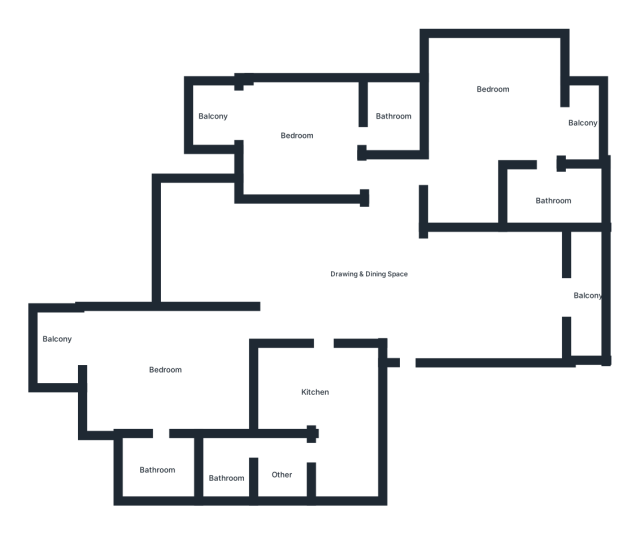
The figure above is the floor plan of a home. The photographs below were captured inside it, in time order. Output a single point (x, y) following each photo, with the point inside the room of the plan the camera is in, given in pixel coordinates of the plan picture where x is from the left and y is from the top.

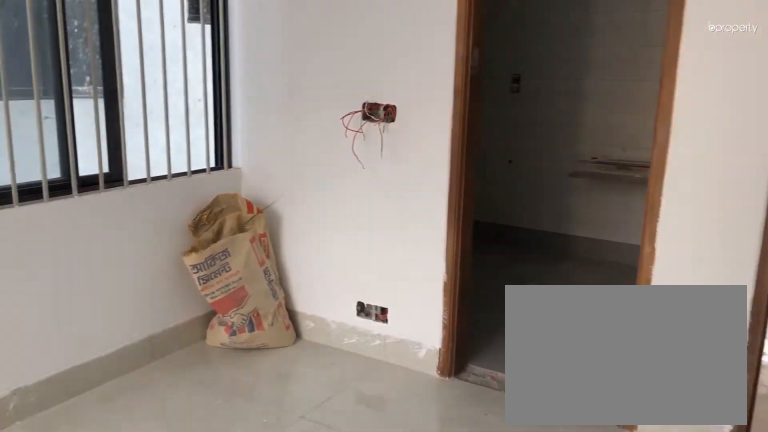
(295, 146)
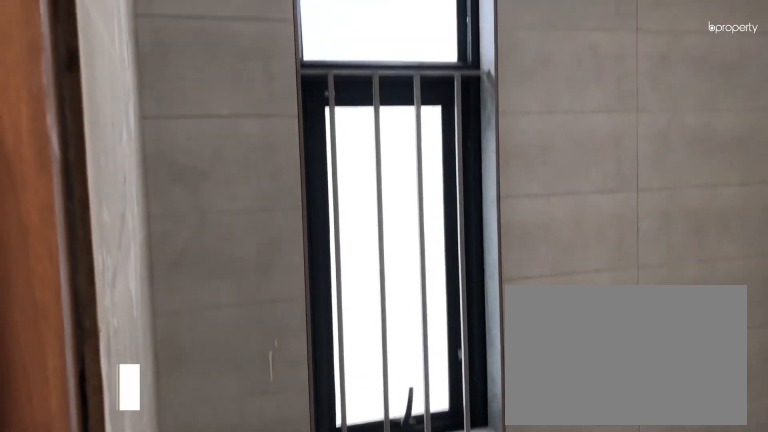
(398, 116)
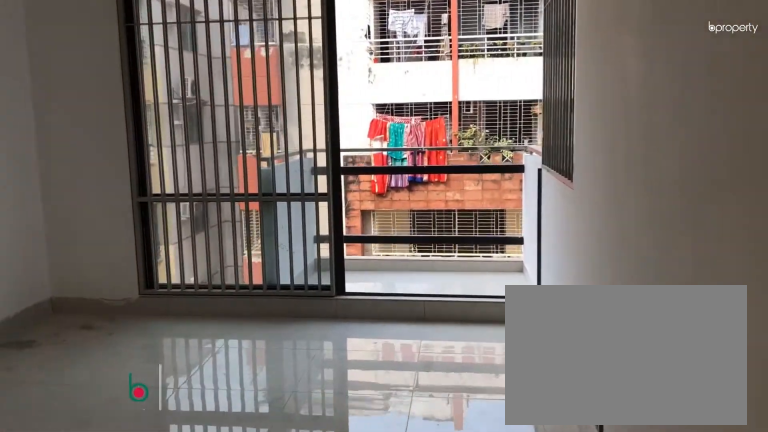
(162, 380)
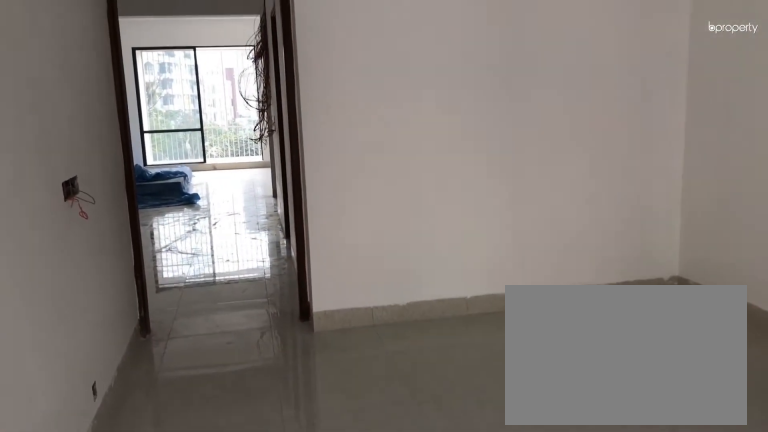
(162, 380)
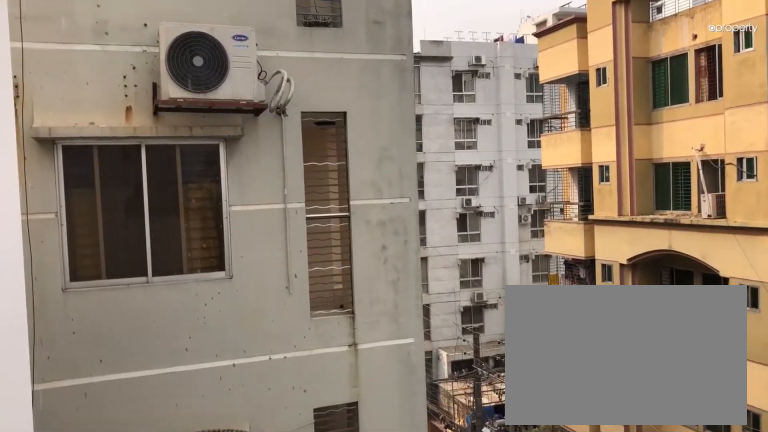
(70, 347)
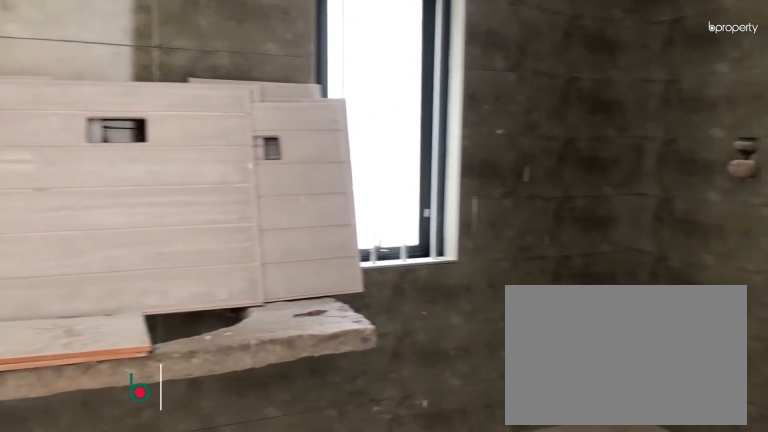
(162, 461)
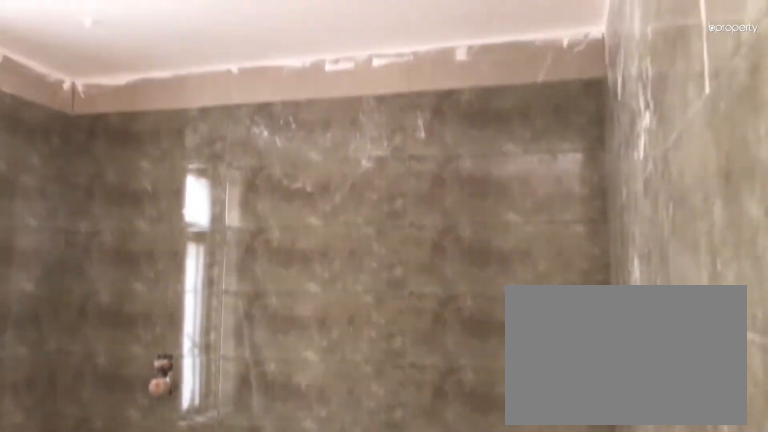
(162, 461)
